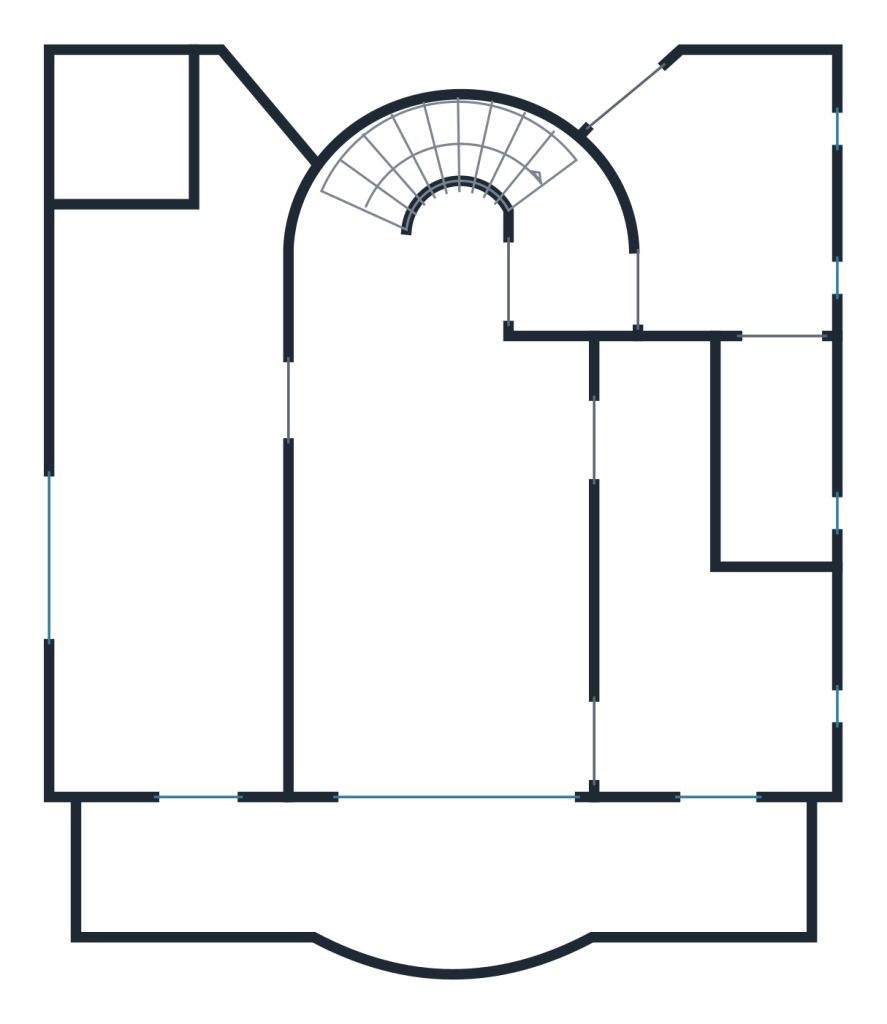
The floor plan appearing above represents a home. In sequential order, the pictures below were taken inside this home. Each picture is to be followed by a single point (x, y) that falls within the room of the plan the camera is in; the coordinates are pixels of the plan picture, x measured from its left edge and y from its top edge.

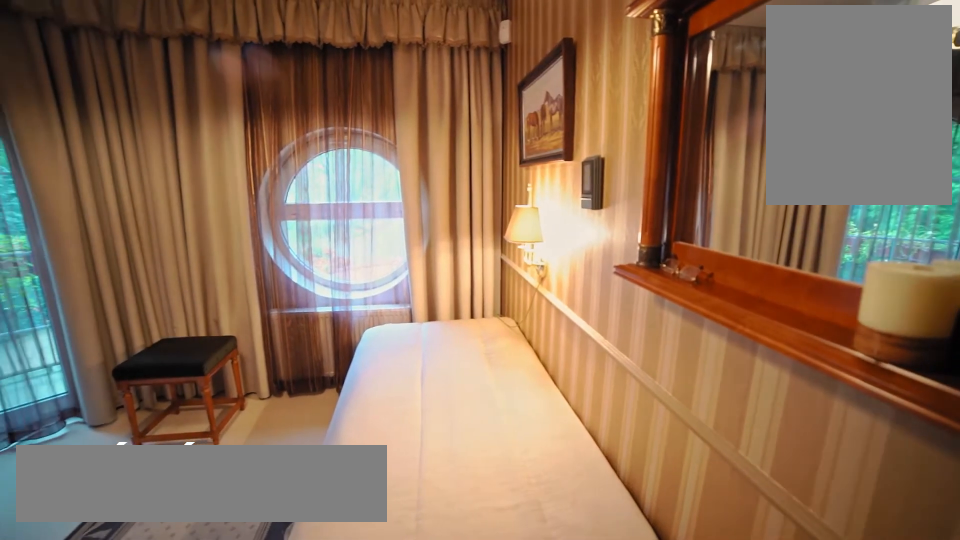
(794, 283)
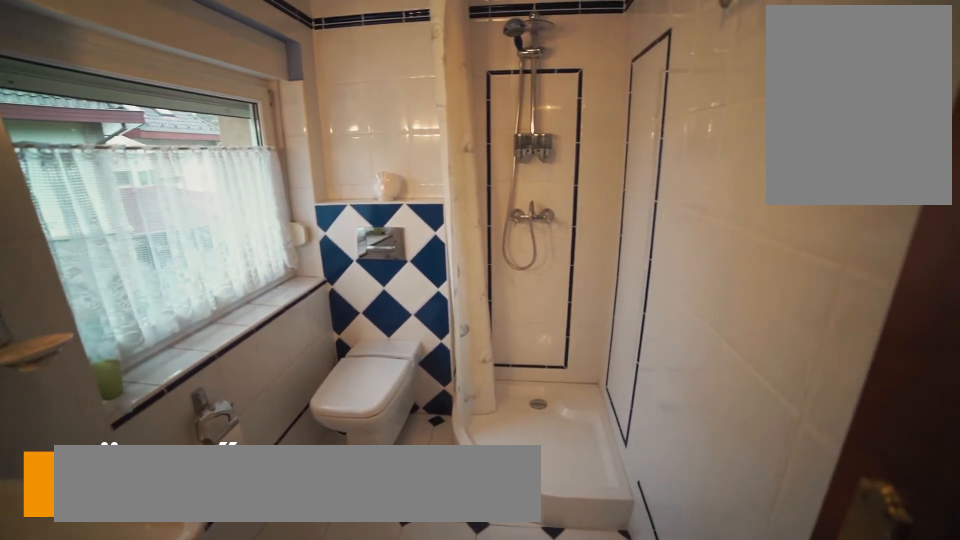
(766, 388)
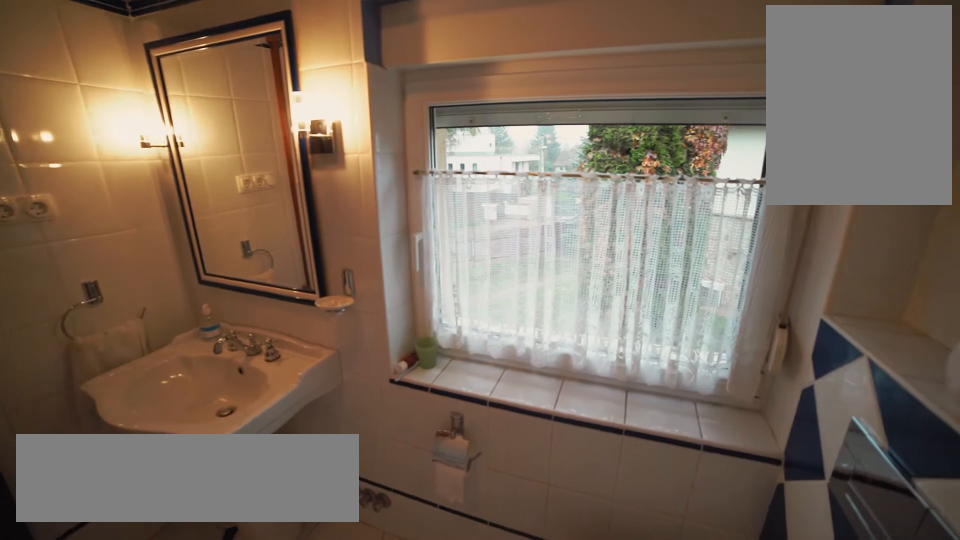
(781, 515)
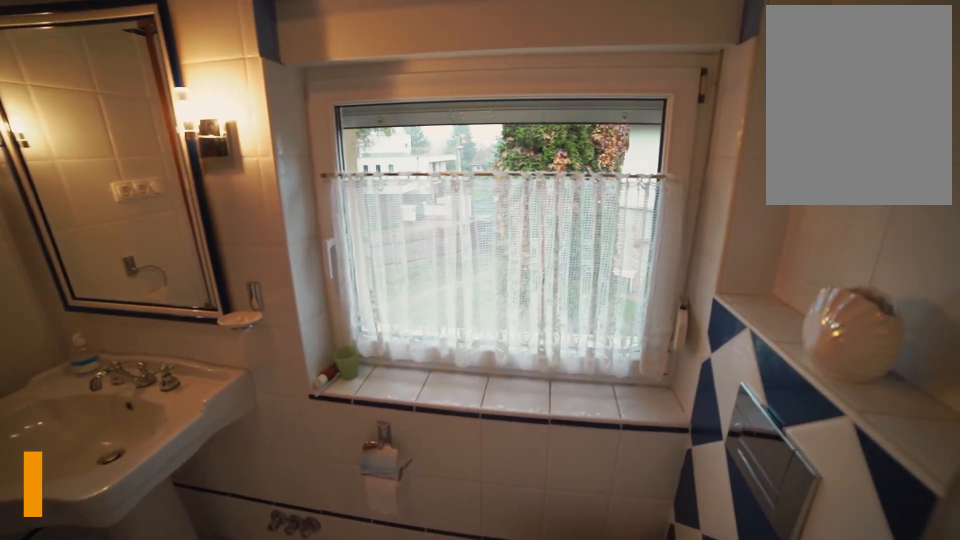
(781, 515)
